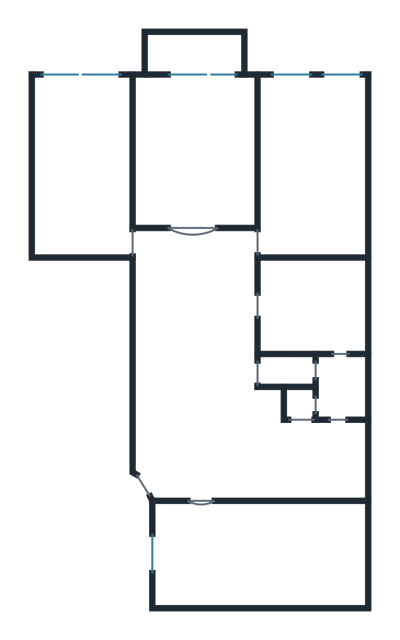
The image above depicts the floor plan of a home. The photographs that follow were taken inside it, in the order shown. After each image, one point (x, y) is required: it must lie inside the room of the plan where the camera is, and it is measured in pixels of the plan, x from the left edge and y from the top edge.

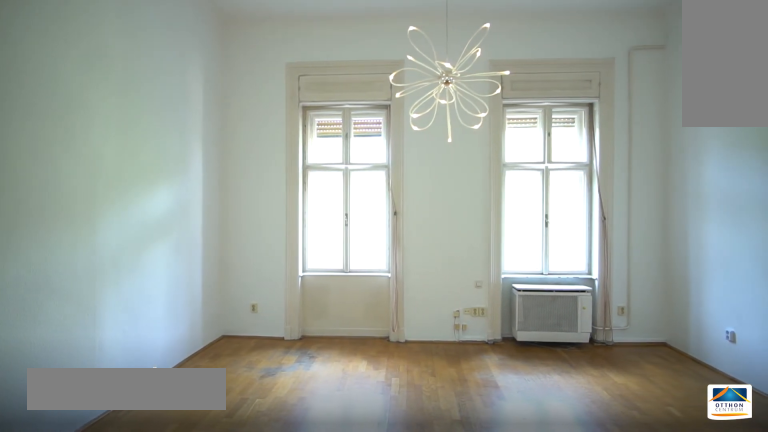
(87, 171)
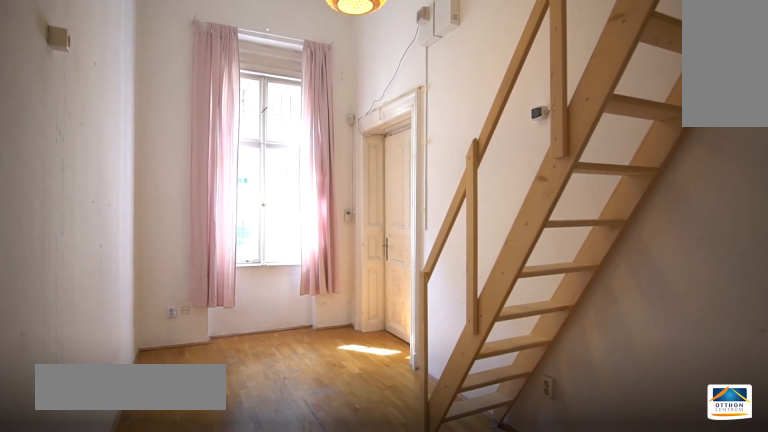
(248, 559)
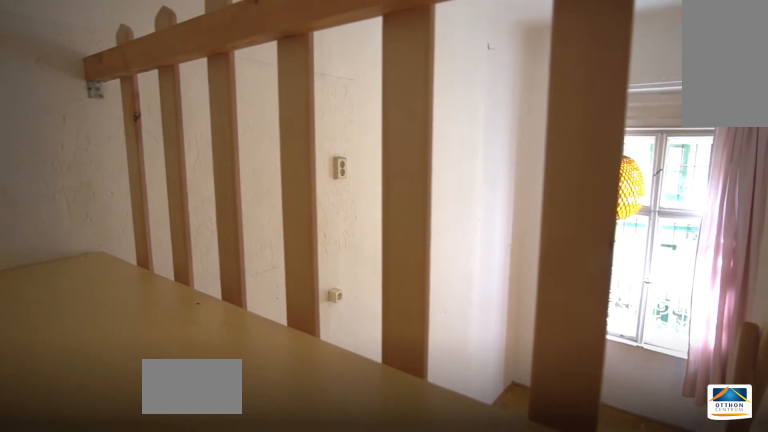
(337, 551)
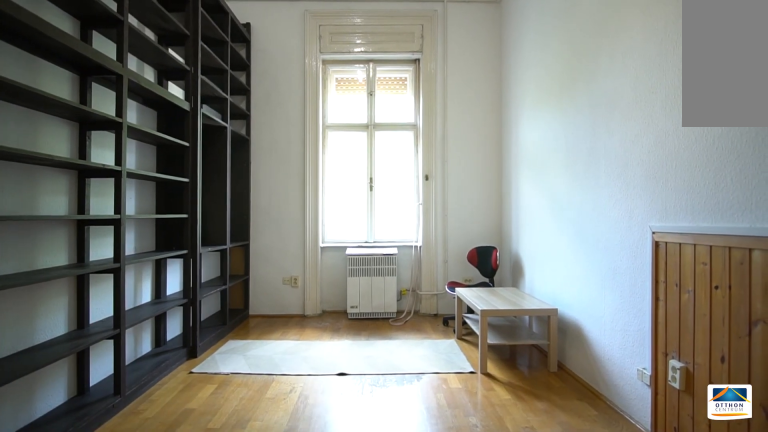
(322, 172)
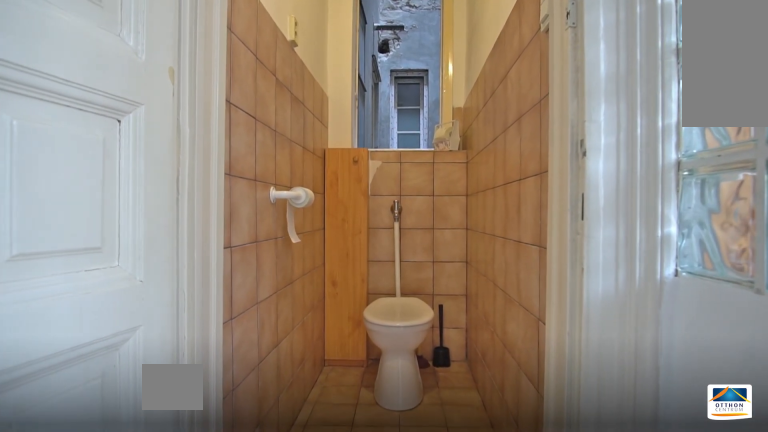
(288, 369)
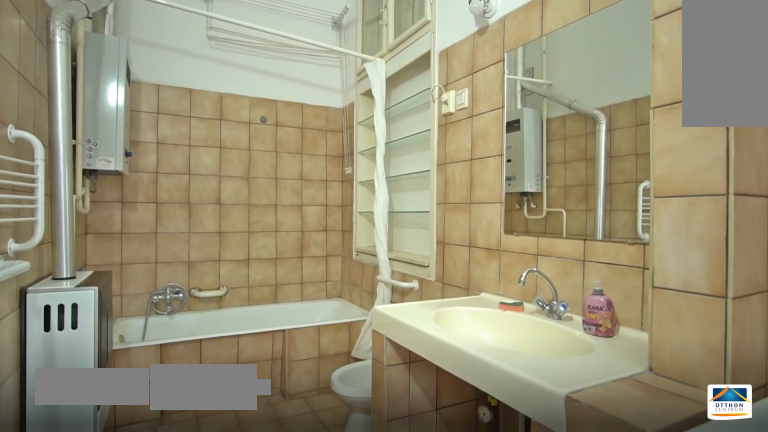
(317, 305)
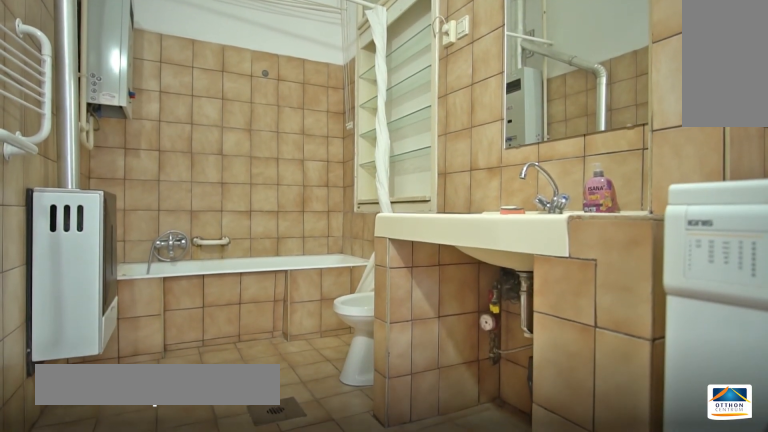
(316, 304)
